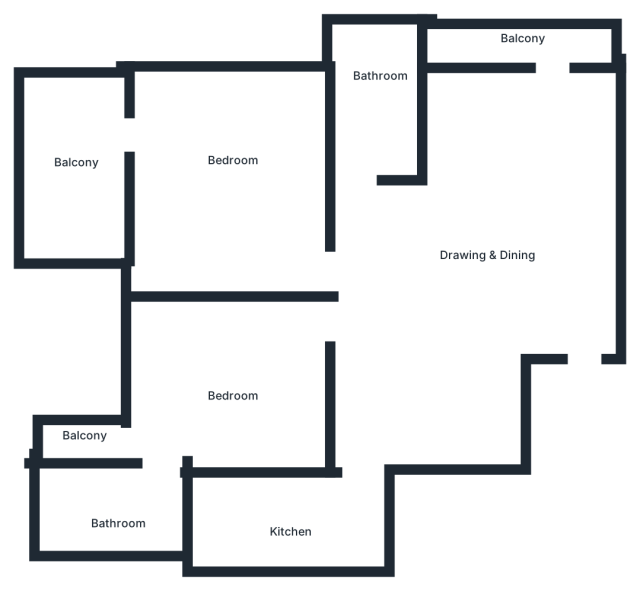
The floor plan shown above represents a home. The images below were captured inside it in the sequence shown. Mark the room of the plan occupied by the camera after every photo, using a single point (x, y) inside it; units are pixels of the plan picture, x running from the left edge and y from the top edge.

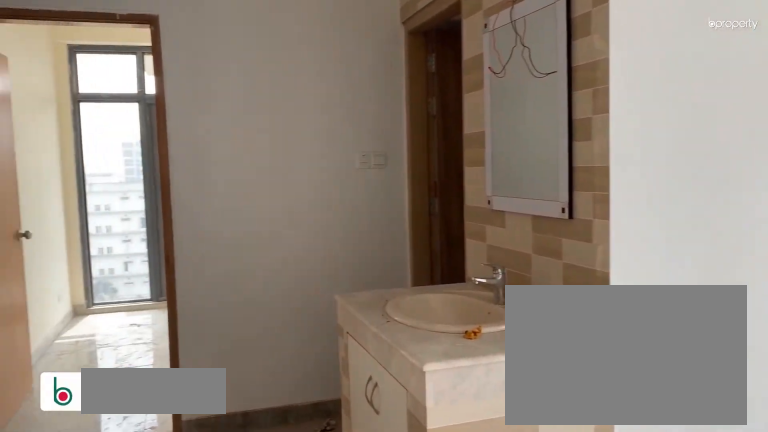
(491, 253)
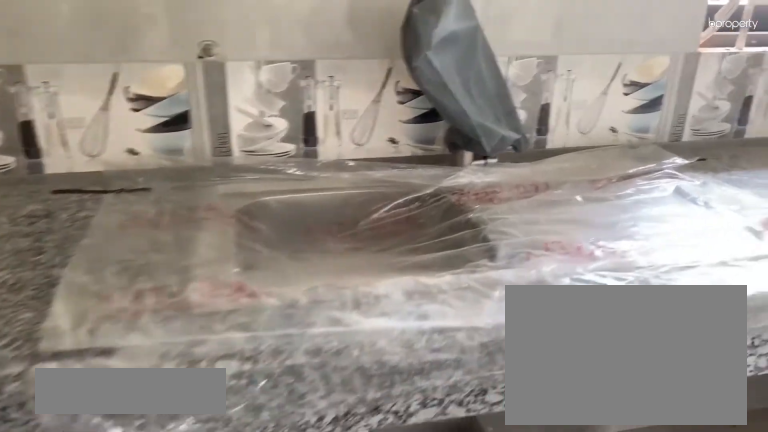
(303, 516)
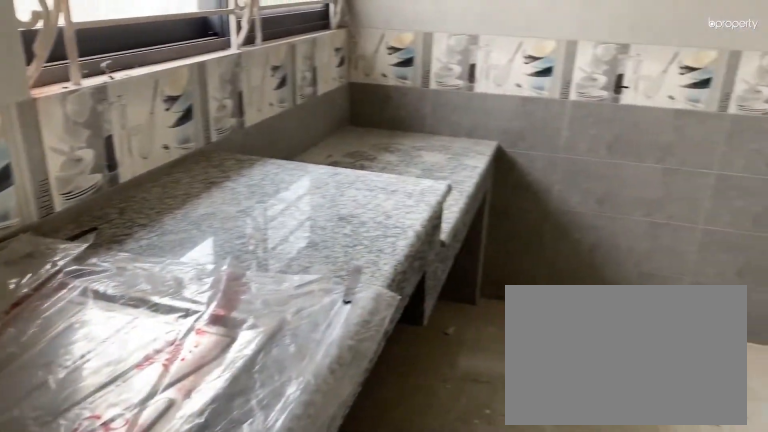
(303, 516)
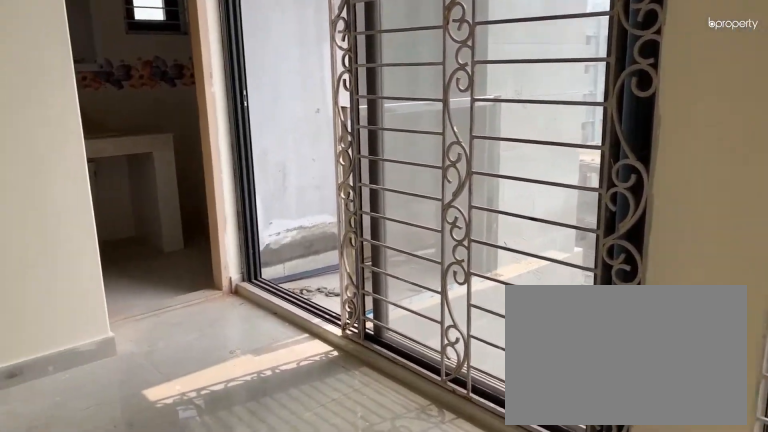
(236, 373)
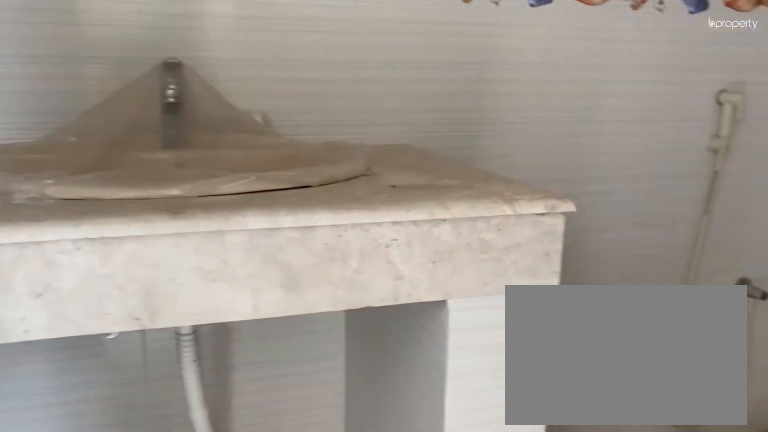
(115, 511)
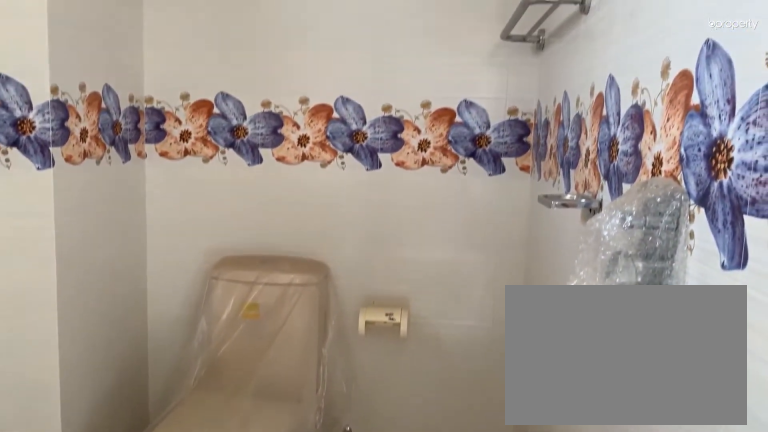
(115, 511)
